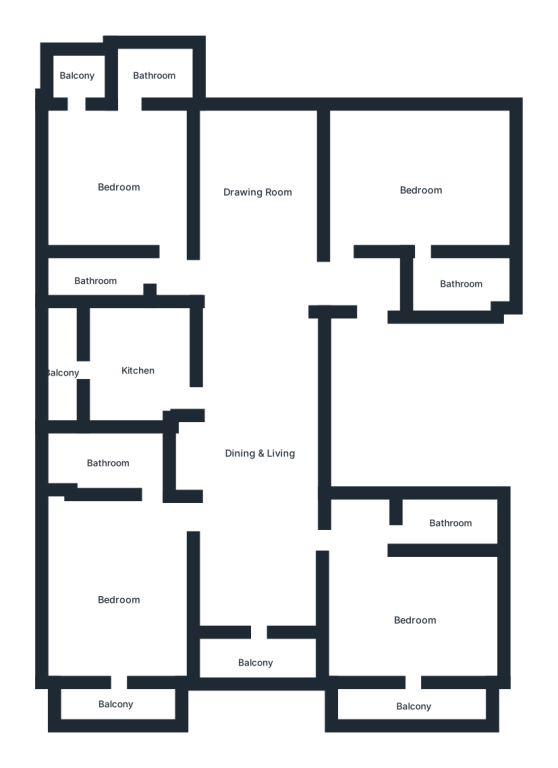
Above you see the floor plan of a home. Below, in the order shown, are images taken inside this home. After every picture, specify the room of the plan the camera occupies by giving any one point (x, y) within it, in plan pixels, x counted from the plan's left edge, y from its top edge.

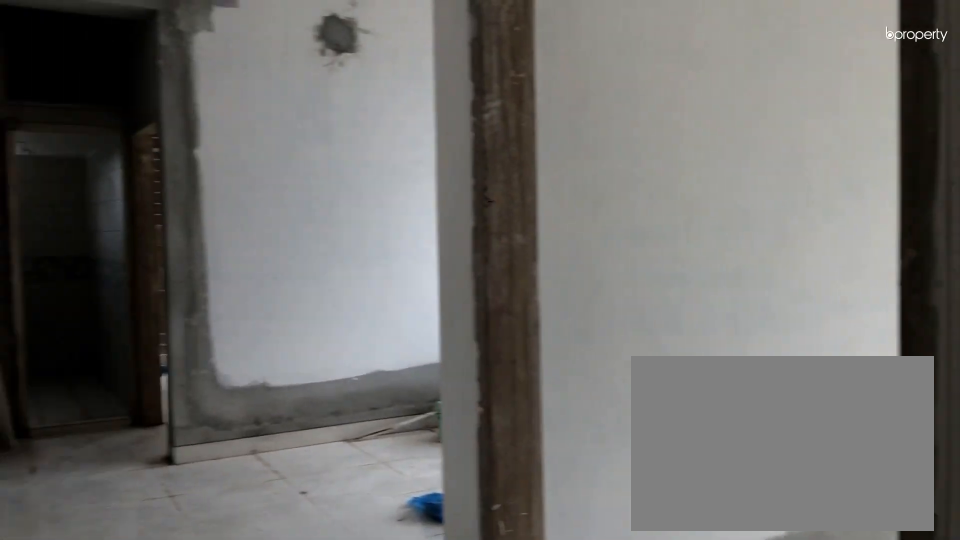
(293, 286)
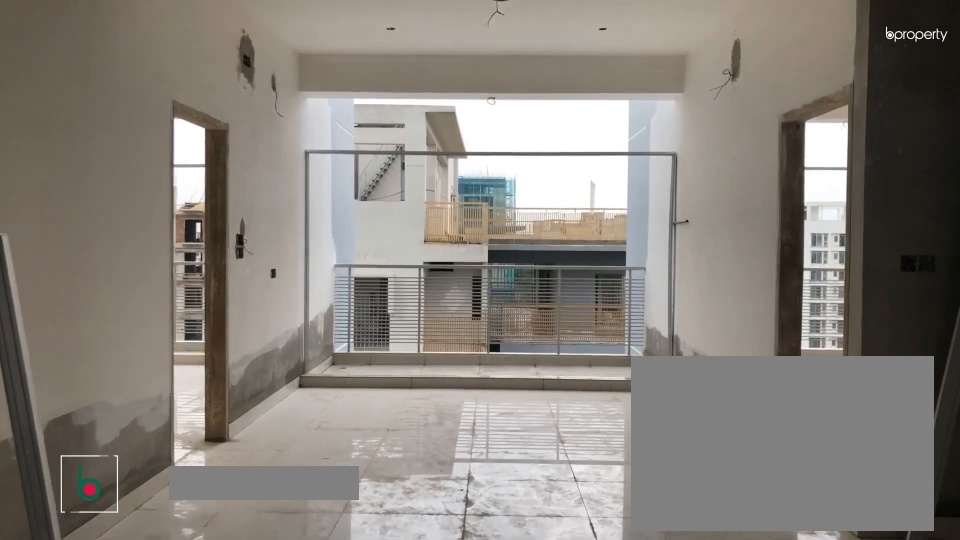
(258, 454)
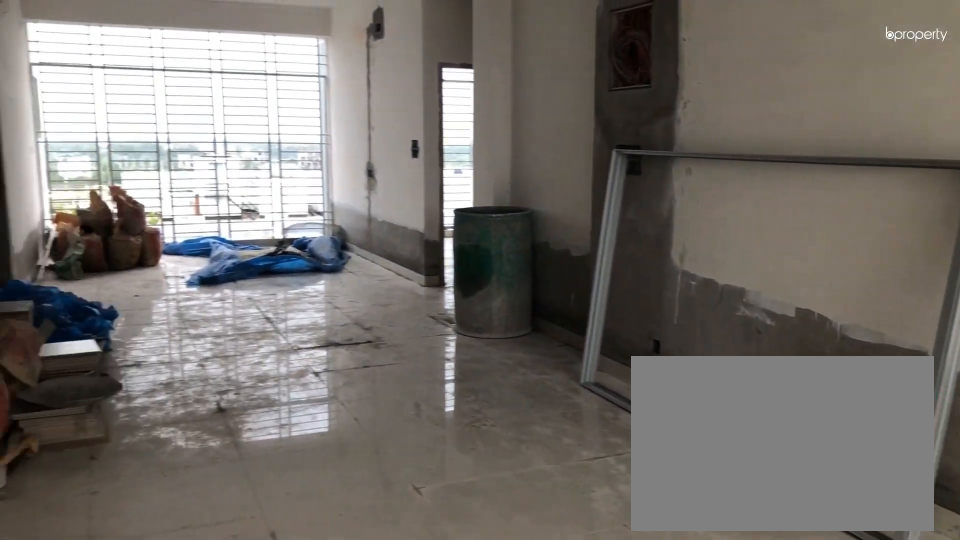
(258, 454)
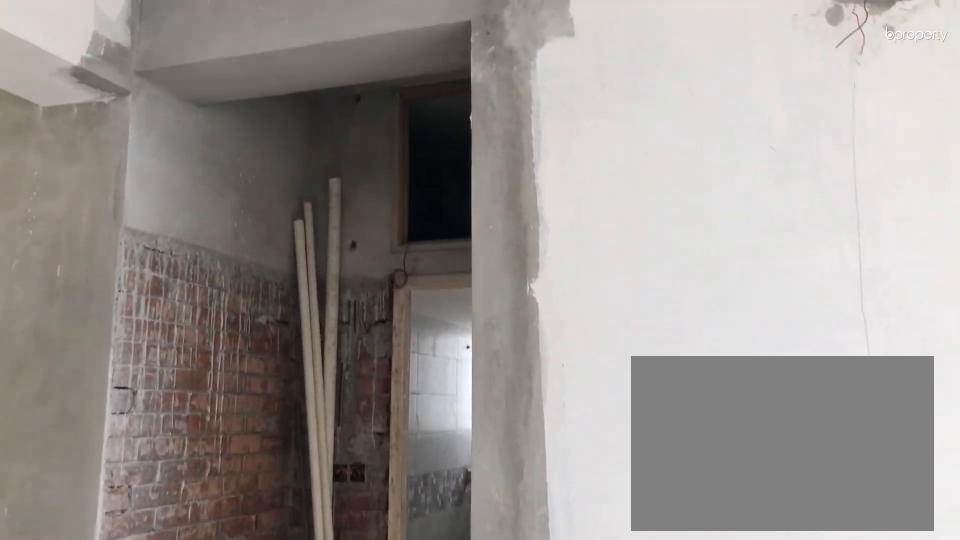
(258, 192)
